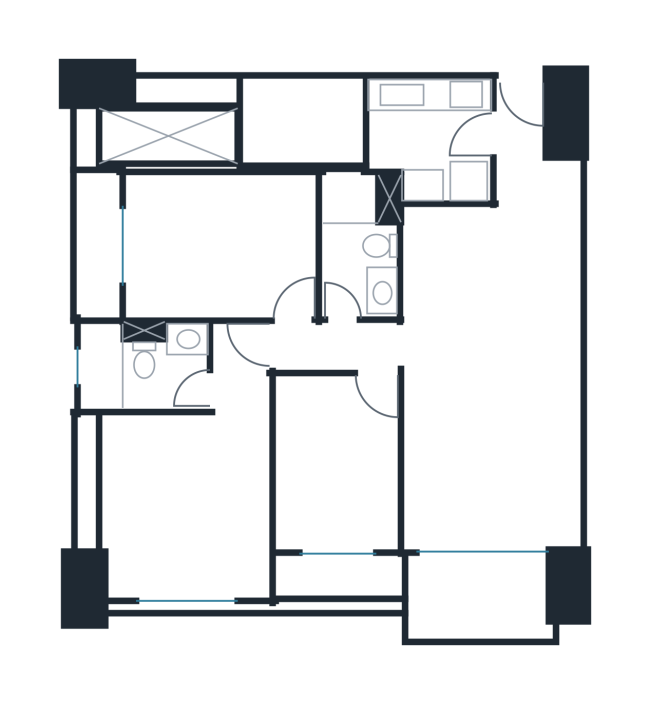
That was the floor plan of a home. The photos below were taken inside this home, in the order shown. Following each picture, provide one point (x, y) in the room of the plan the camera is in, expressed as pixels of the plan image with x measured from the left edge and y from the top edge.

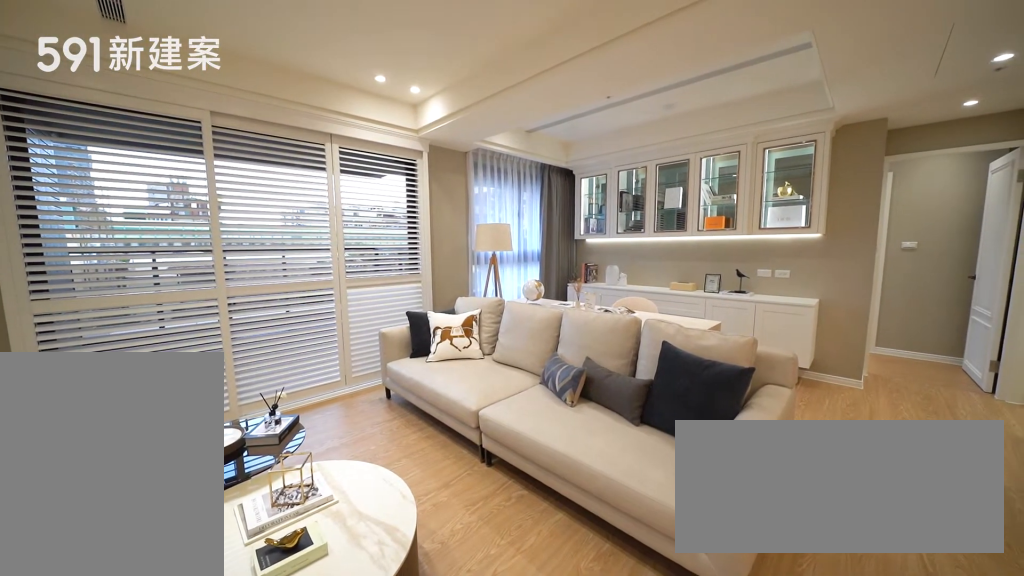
(487, 463)
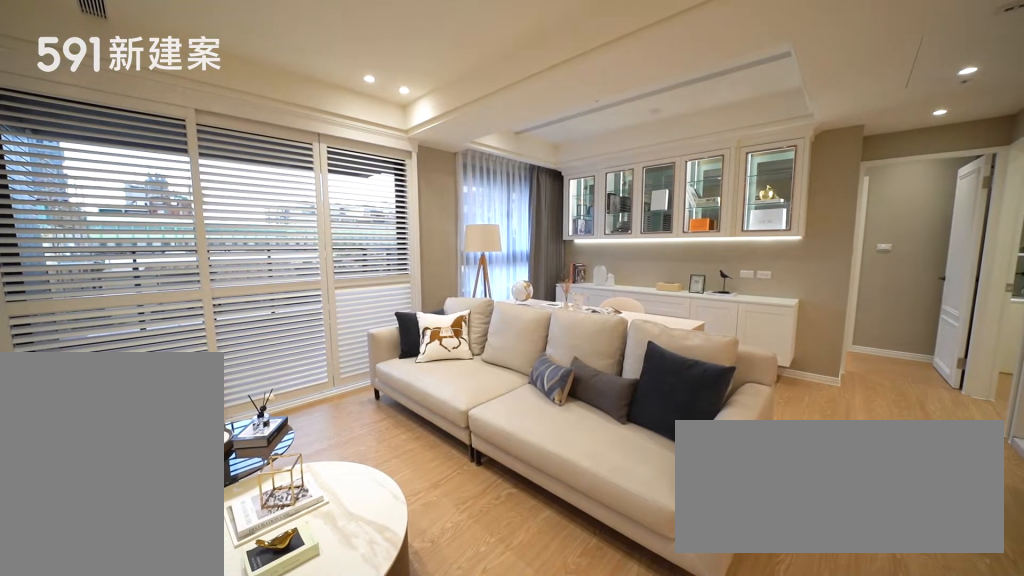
(487, 463)
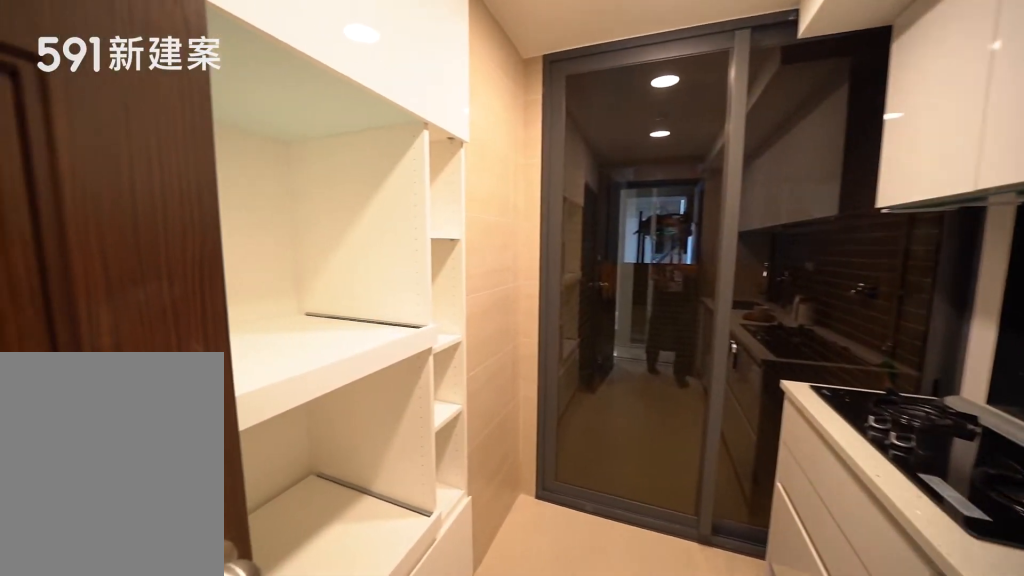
(429, 120)
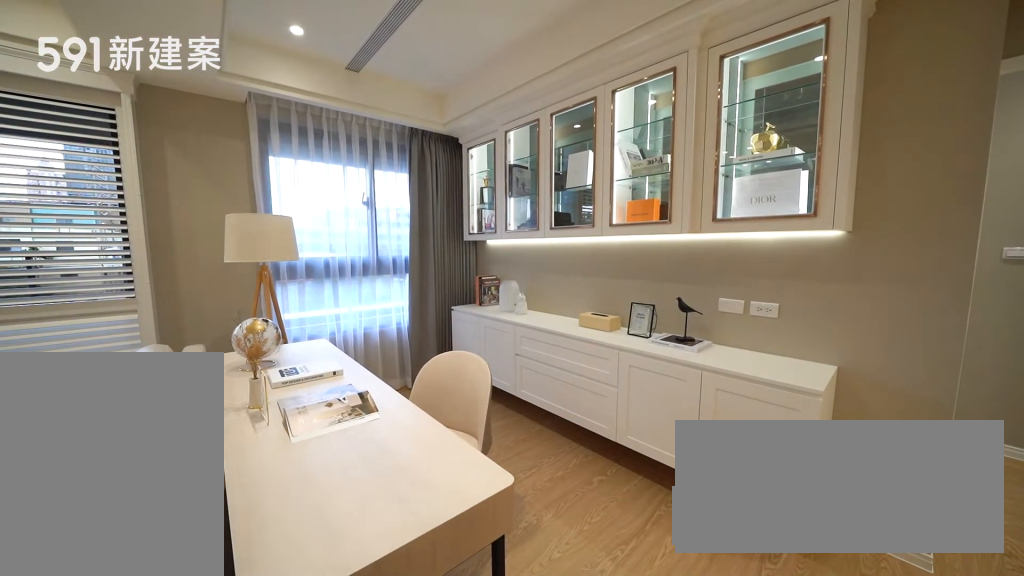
(338, 462)
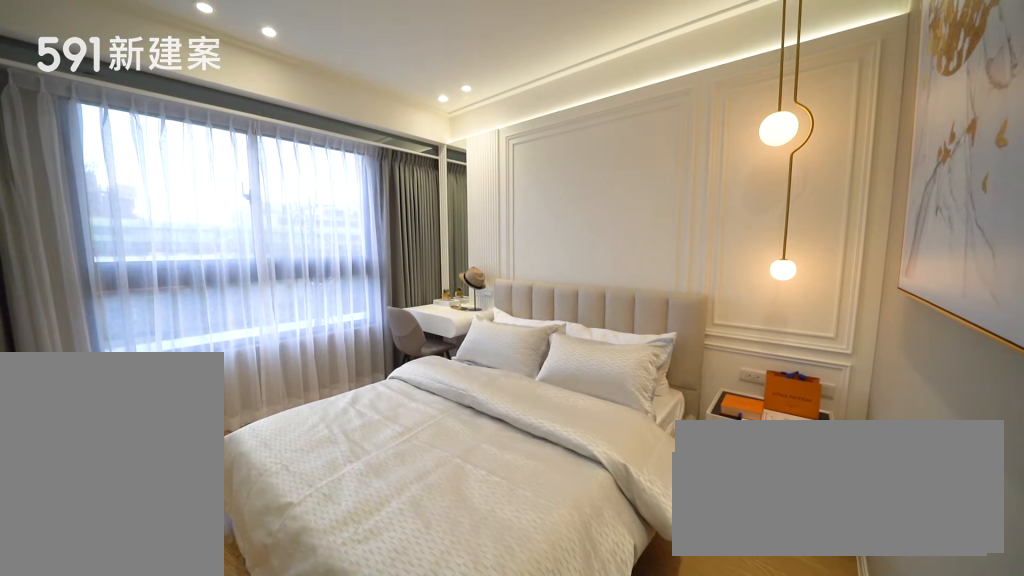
(185, 509)
